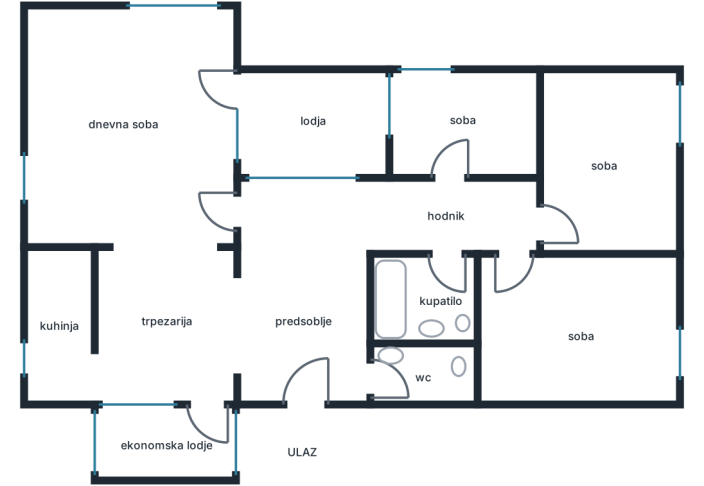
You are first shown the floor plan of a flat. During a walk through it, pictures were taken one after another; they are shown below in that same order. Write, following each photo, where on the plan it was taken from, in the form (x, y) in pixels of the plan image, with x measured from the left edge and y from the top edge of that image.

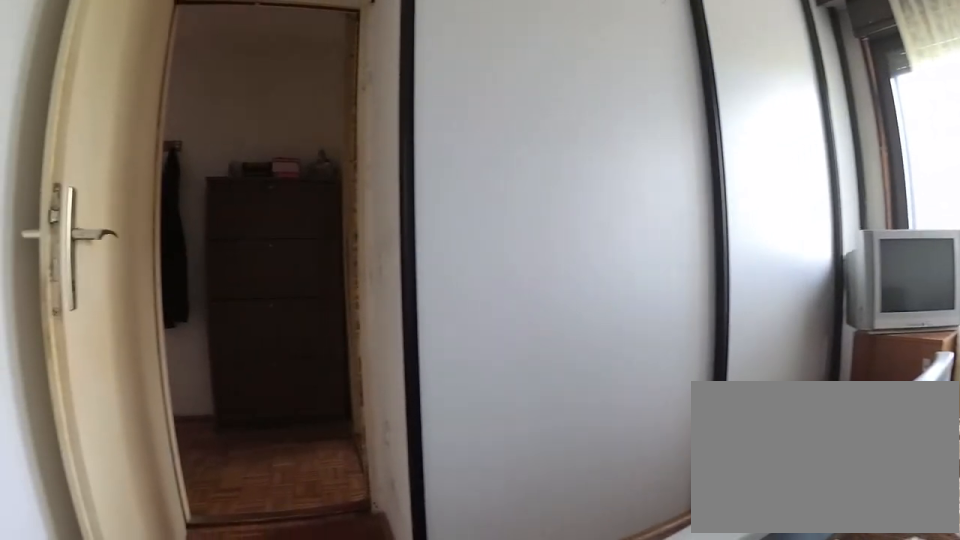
(497, 370)
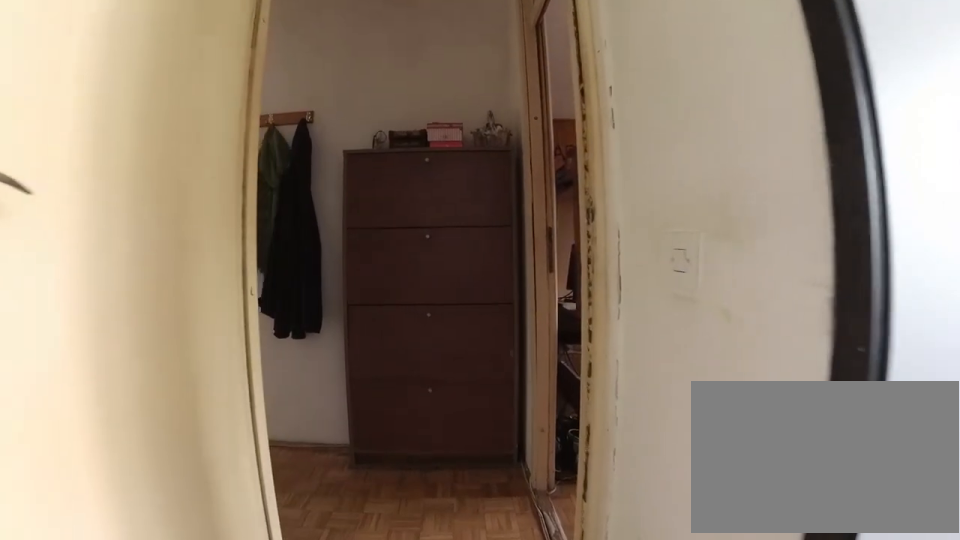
(504, 315)
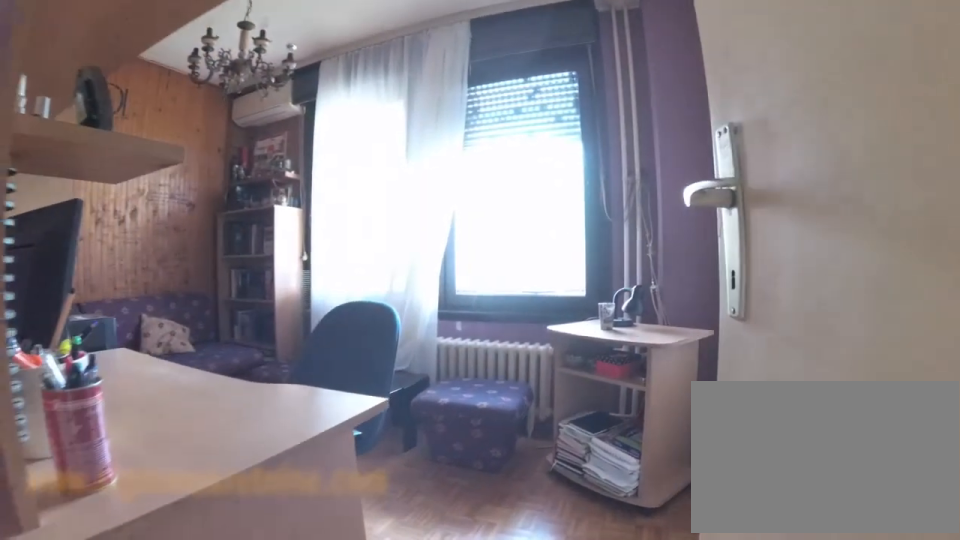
(529, 234)
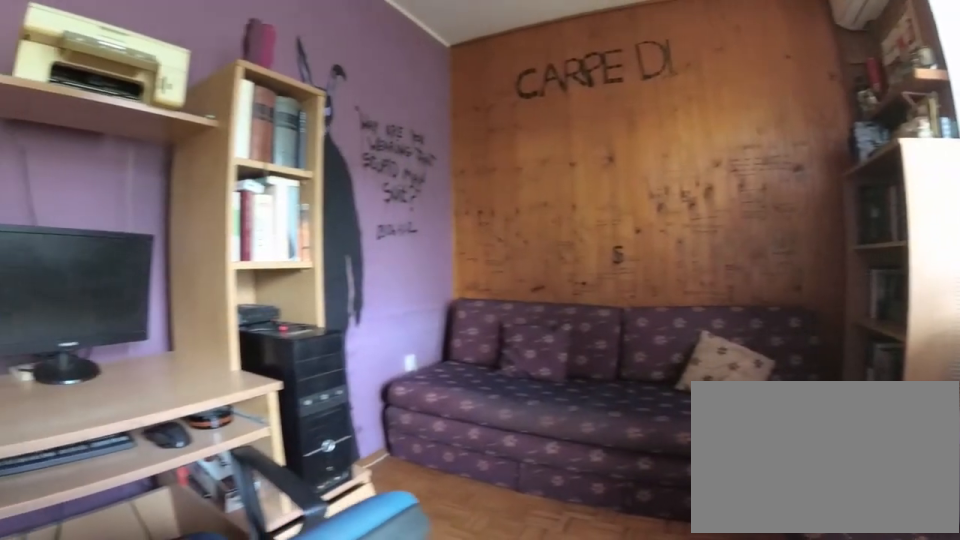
(628, 227)
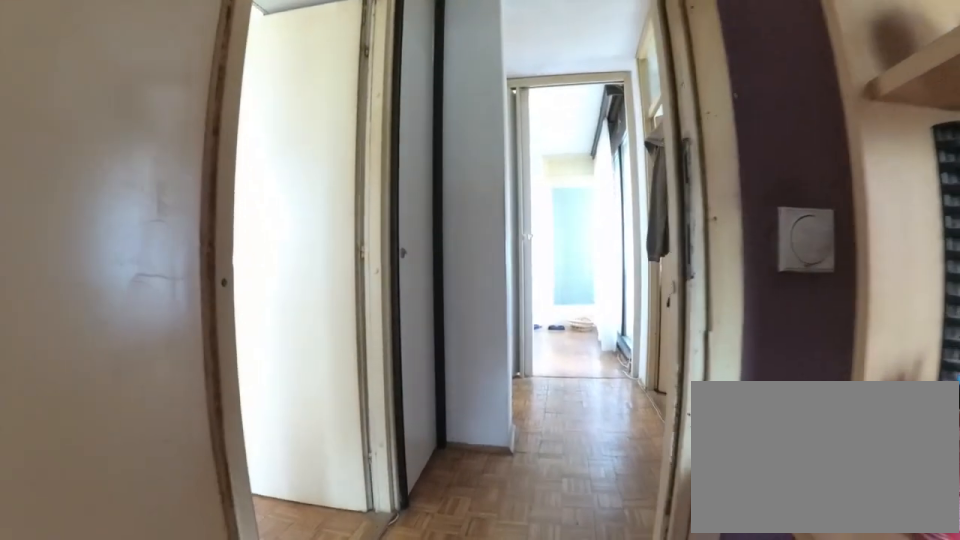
(600, 221)
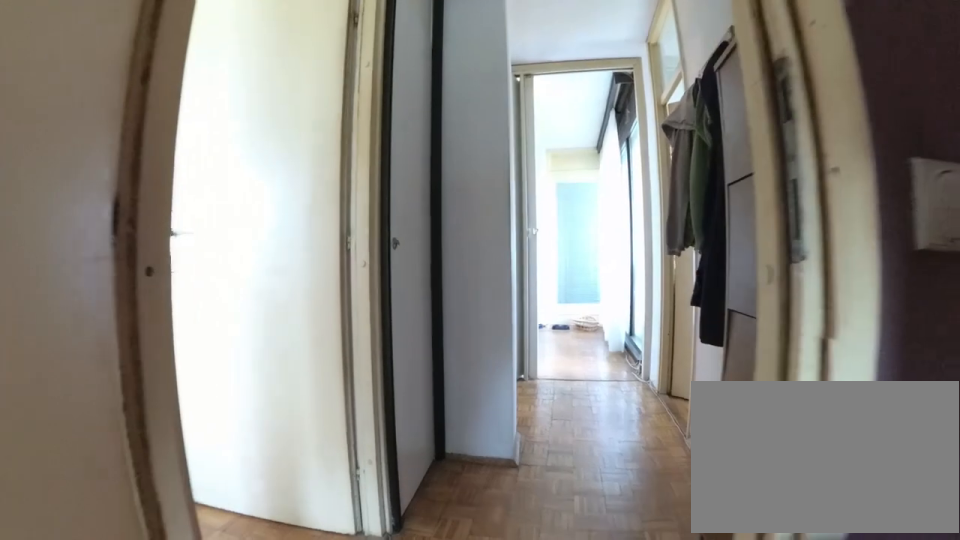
(590, 220)
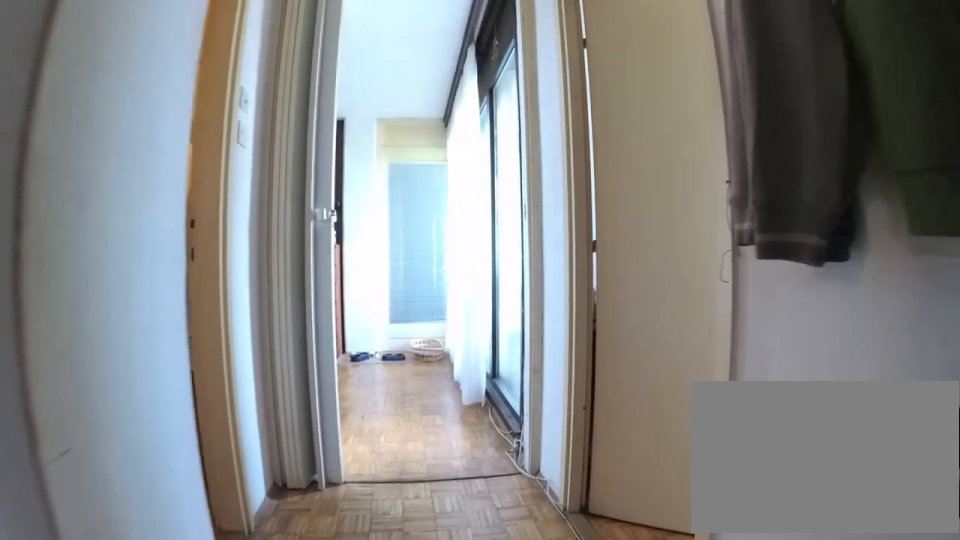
(515, 220)
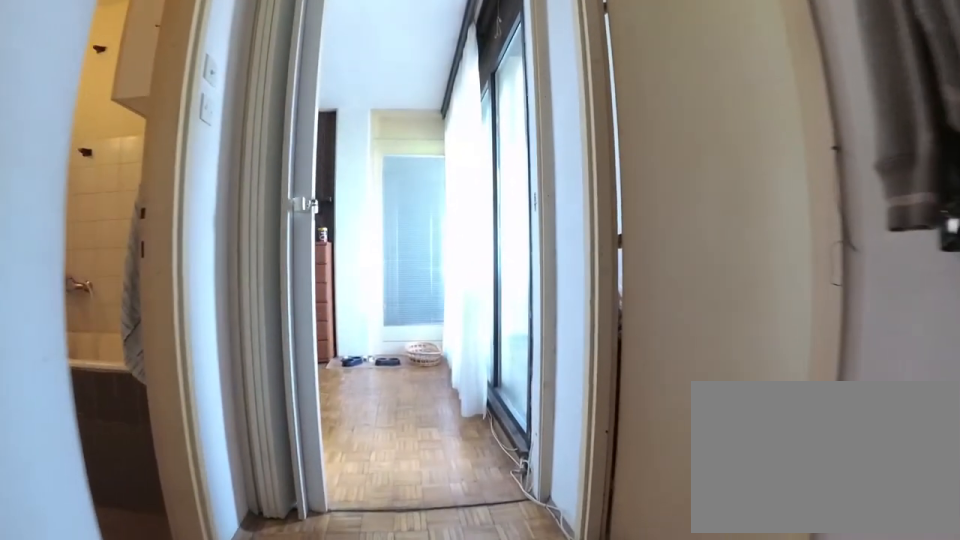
(507, 221)
